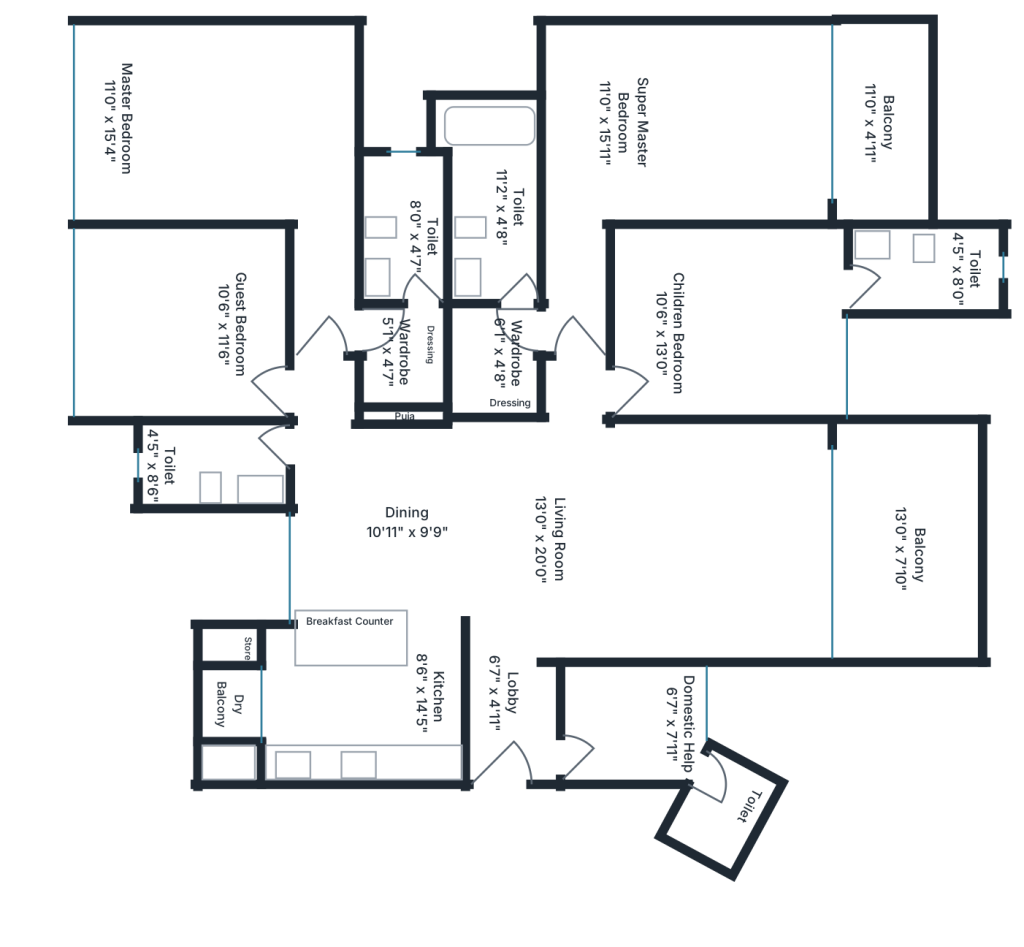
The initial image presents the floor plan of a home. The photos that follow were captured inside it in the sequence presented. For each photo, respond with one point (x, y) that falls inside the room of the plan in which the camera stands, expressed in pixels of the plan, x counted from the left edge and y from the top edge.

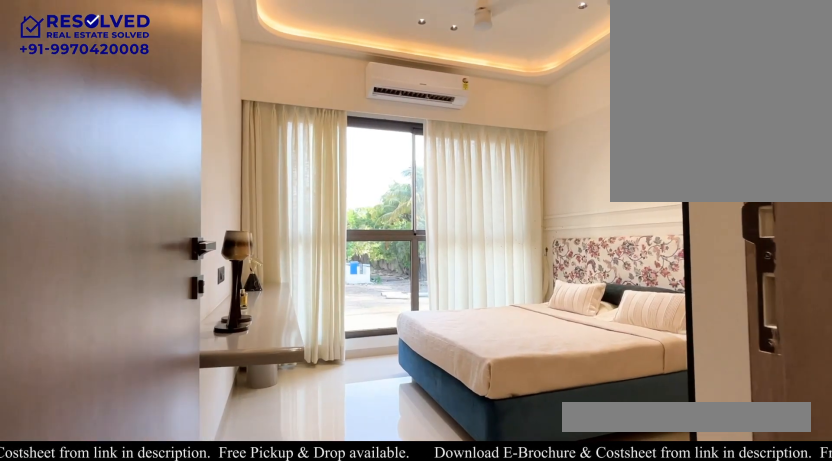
(186, 322)
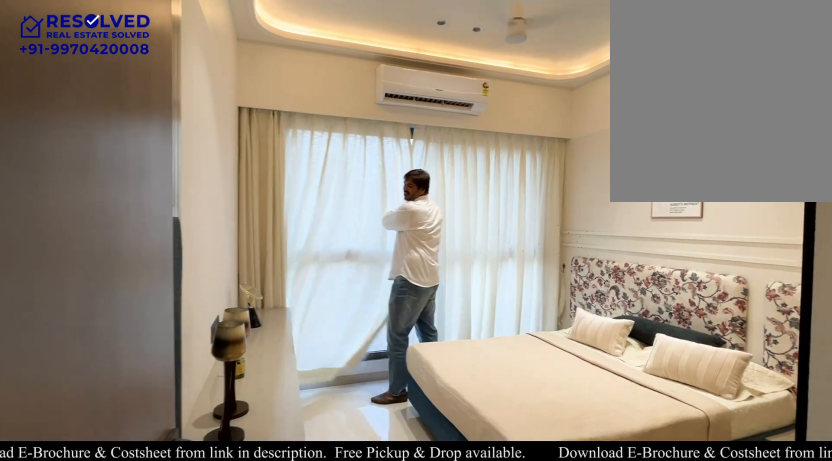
(186, 322)
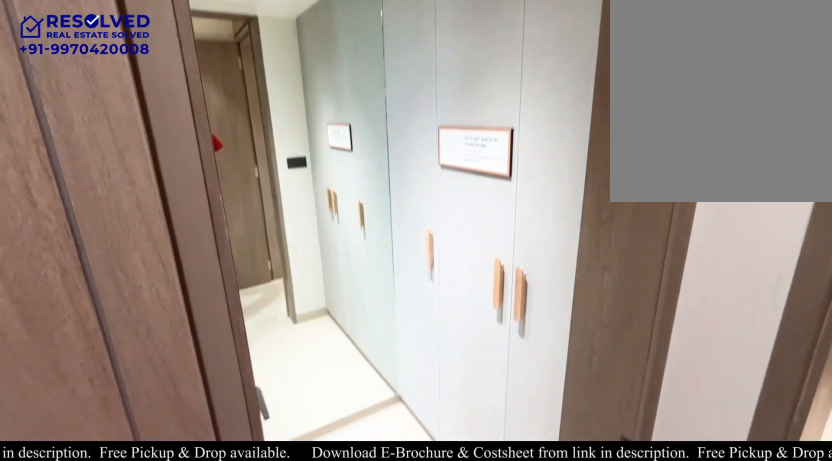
(403, 357)
